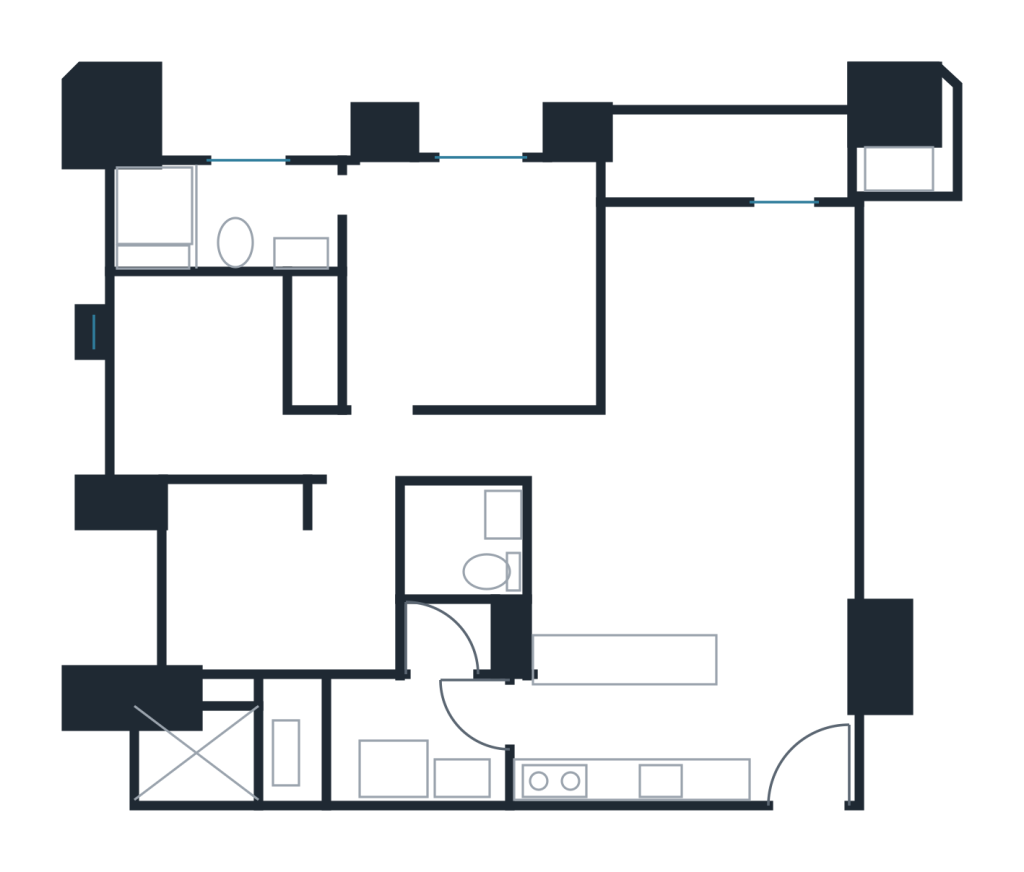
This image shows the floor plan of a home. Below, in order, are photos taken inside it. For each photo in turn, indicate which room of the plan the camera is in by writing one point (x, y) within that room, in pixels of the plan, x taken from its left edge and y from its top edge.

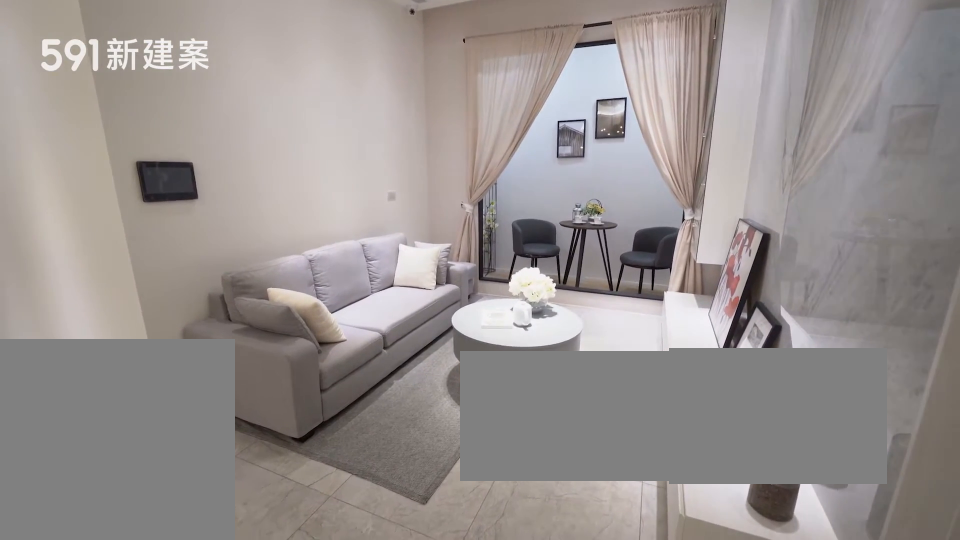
(714, 308)
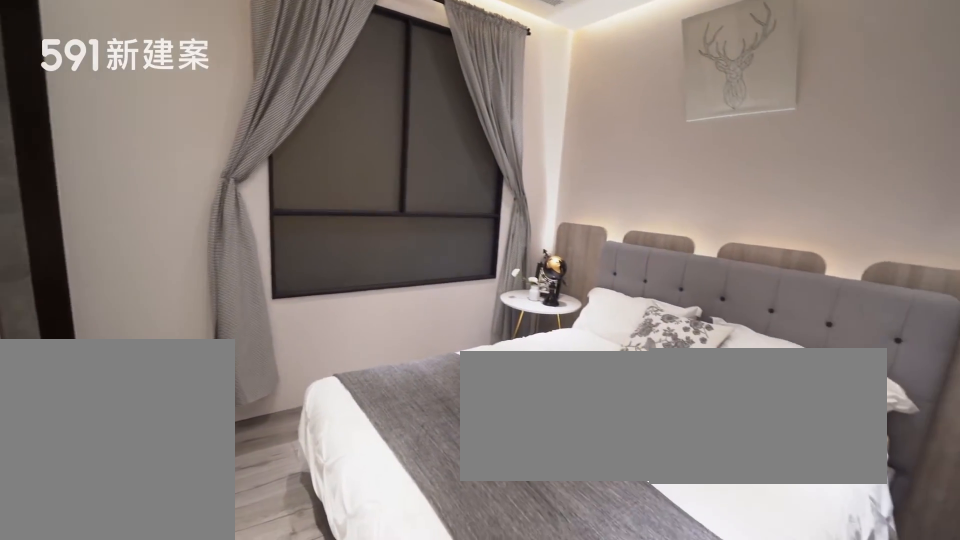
(475, 282)
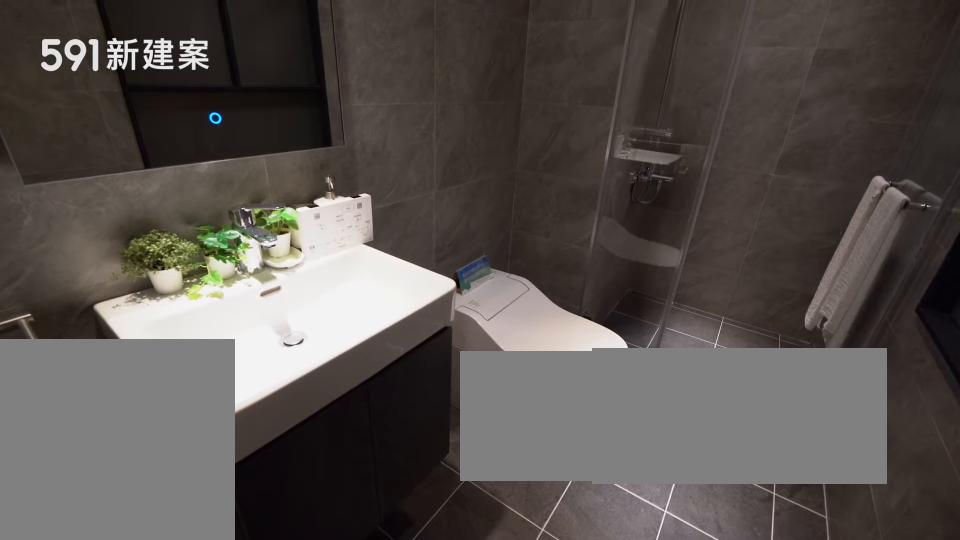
(225, 221)
